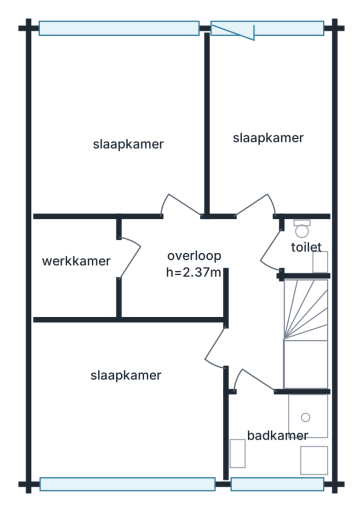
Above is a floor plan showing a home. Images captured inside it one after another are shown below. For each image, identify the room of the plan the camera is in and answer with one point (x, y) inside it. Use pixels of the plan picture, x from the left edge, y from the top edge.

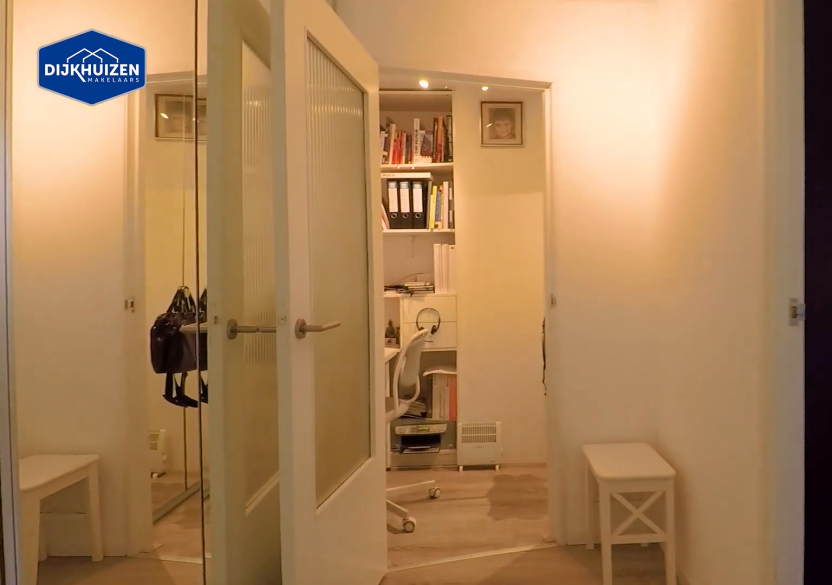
(255, 304)
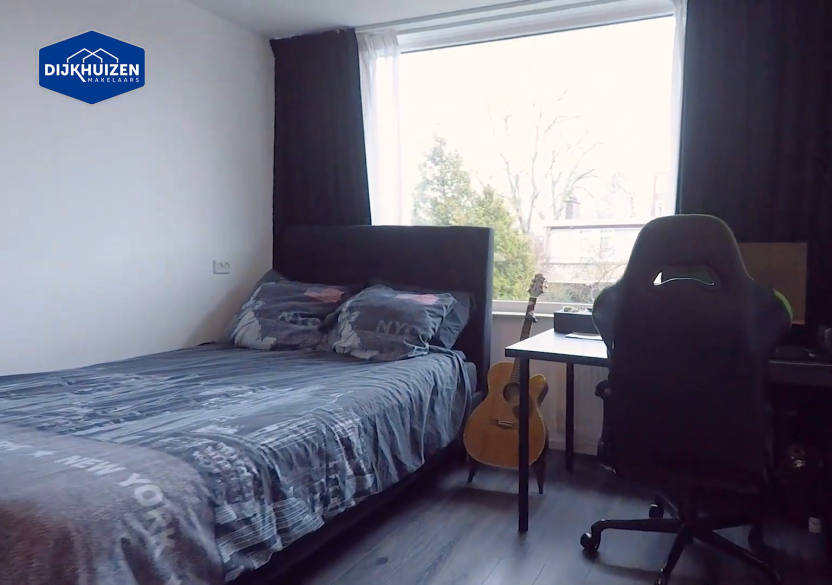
(123, 142)
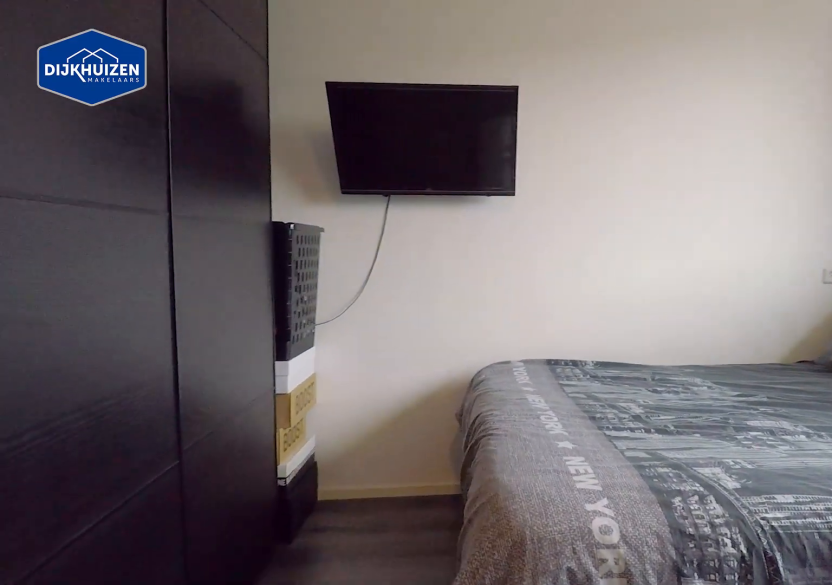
(123, 142)
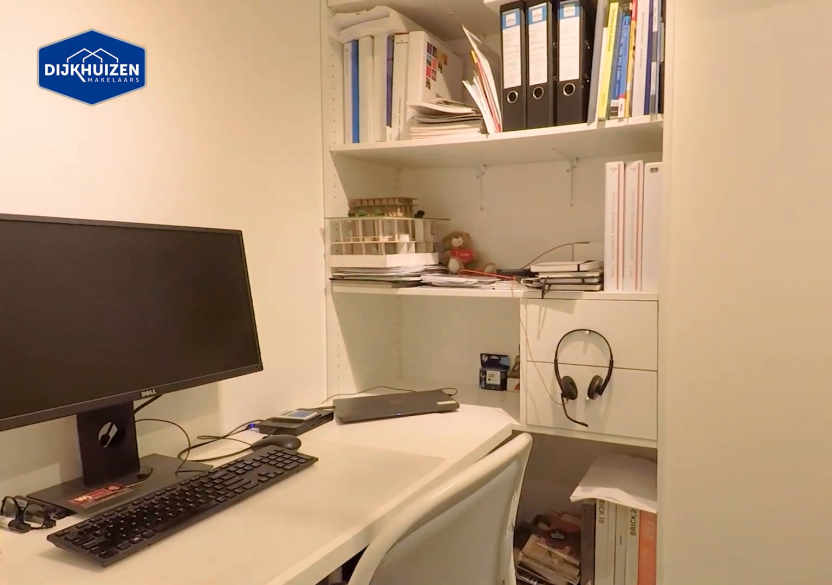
(76, 268)
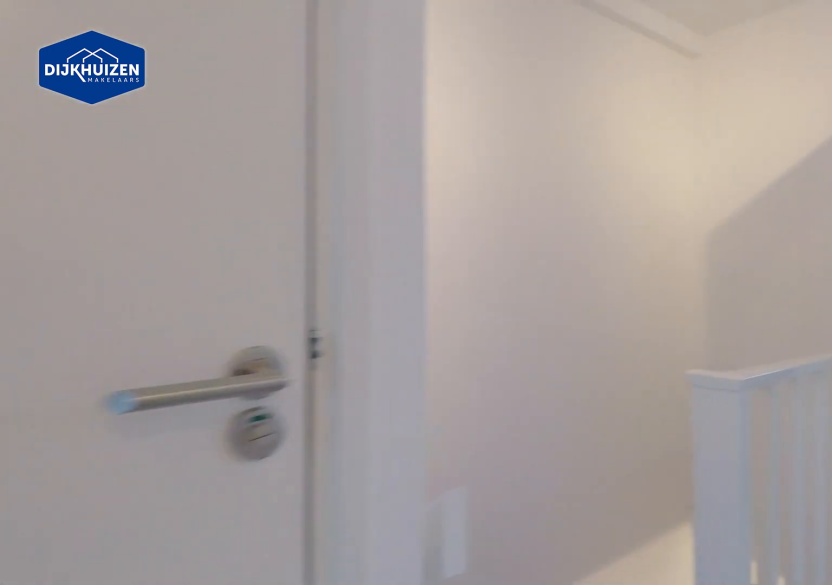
(255, 304)
